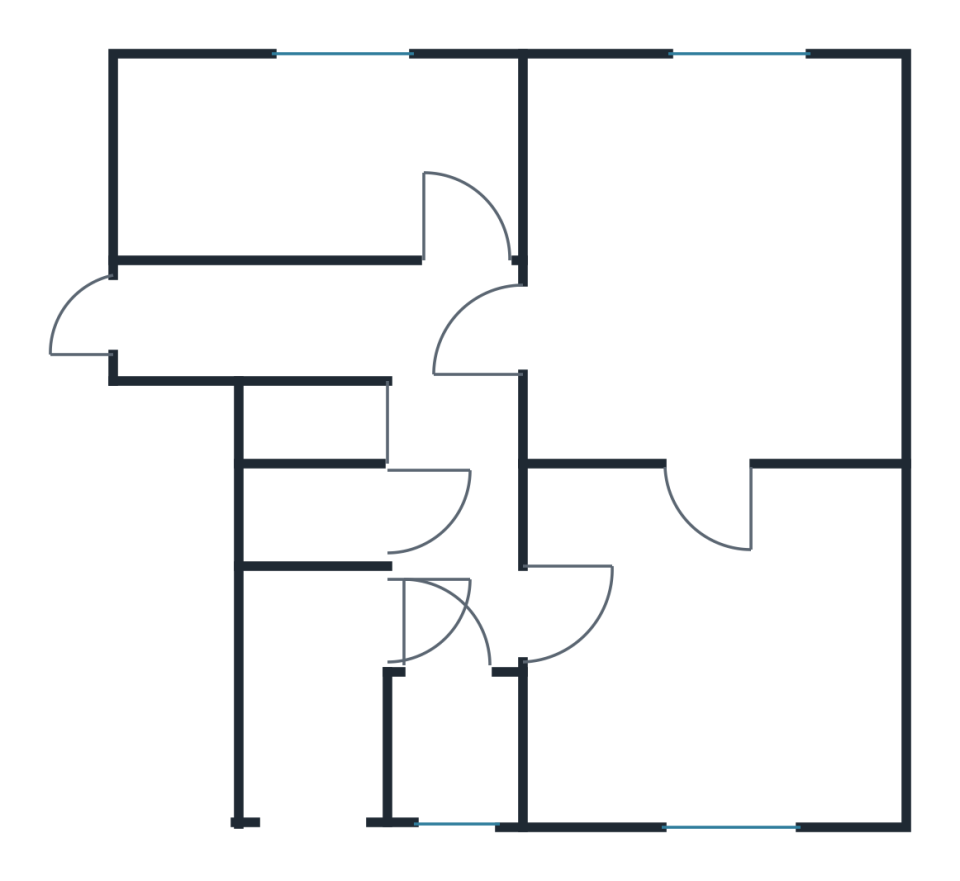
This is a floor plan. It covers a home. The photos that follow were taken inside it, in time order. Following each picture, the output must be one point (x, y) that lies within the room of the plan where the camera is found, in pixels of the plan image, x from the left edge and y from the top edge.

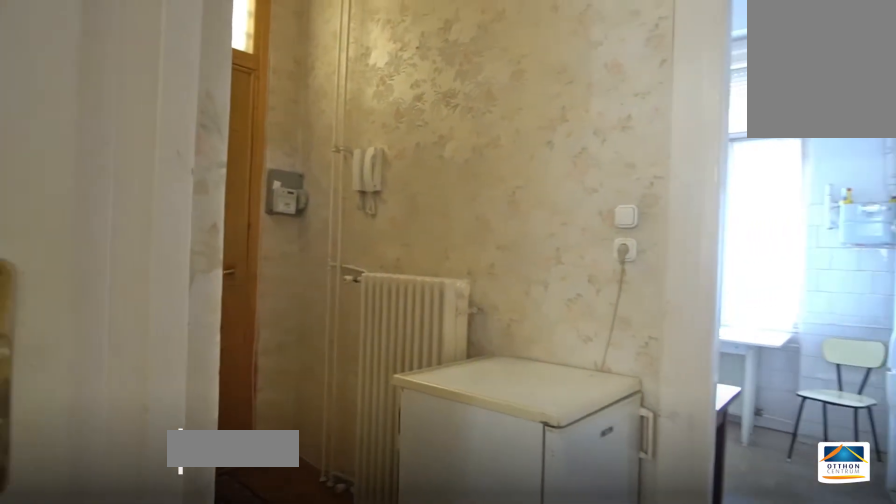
(312, 323)
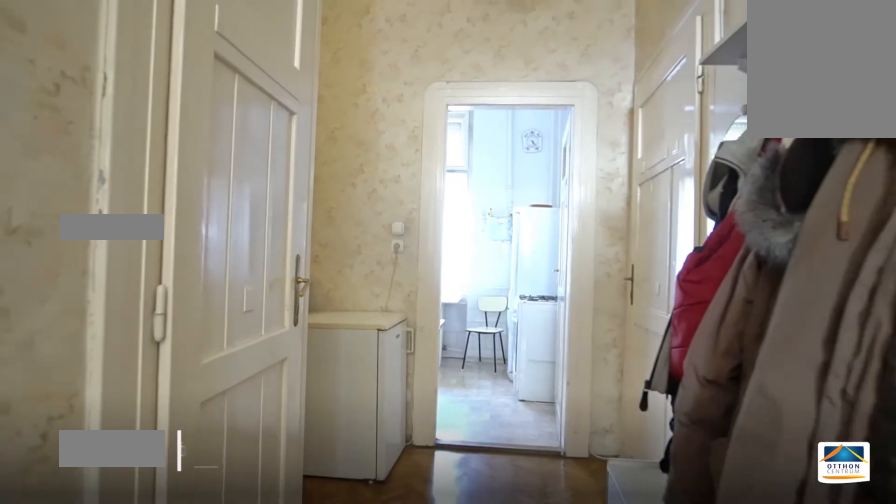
(457, 514)
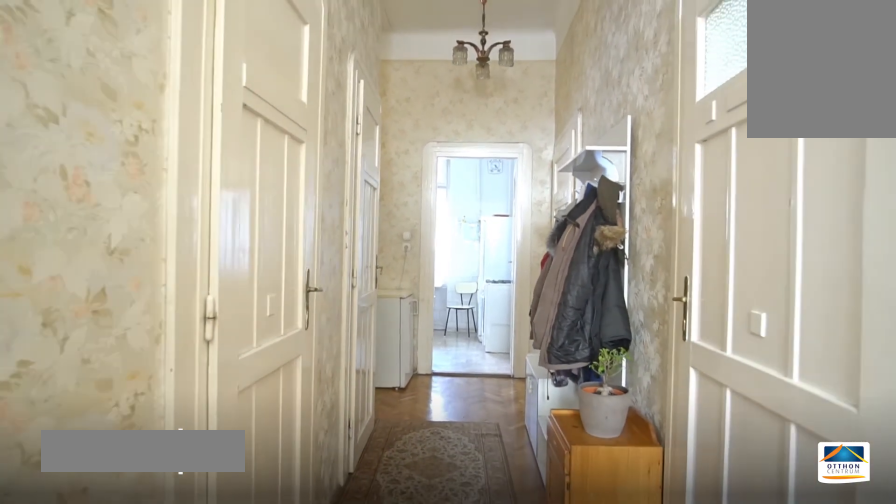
(459, 514)
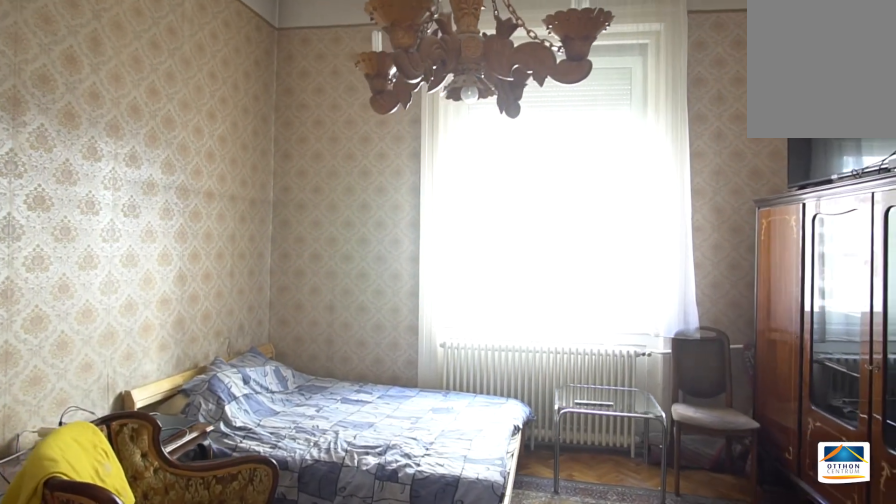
(735, 672)
